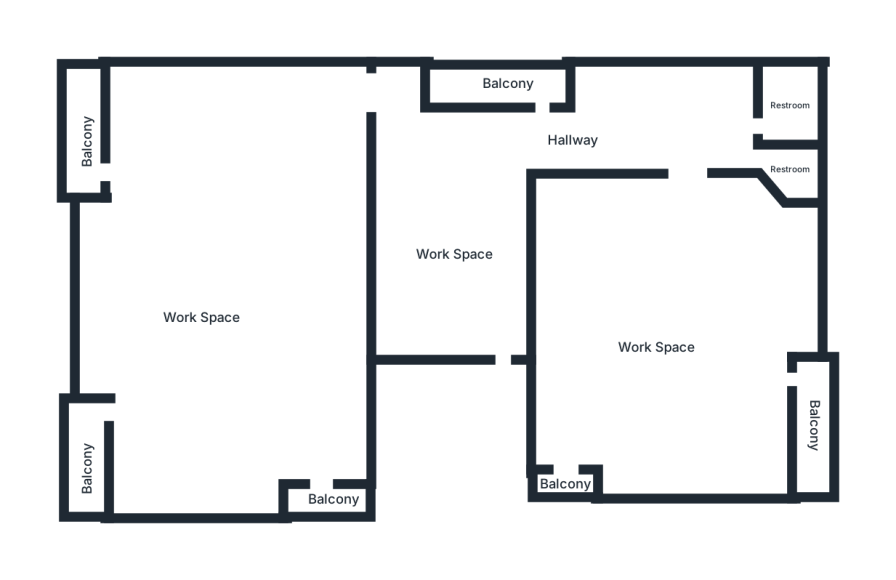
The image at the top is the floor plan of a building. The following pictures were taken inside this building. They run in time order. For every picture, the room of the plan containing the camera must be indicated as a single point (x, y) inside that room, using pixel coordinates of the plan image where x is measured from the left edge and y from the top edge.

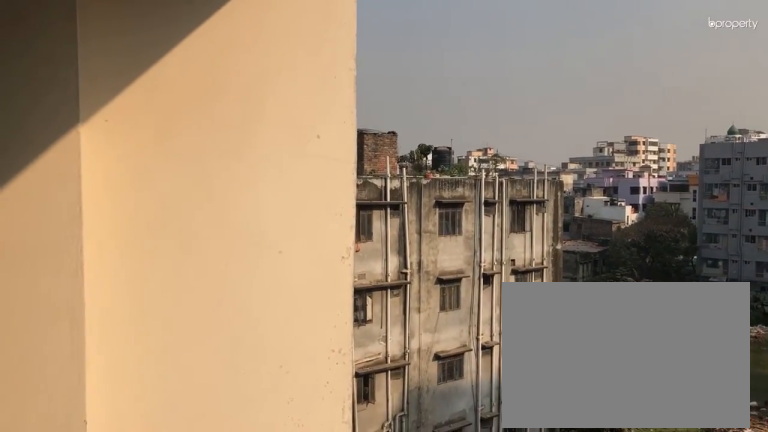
(332, 497)
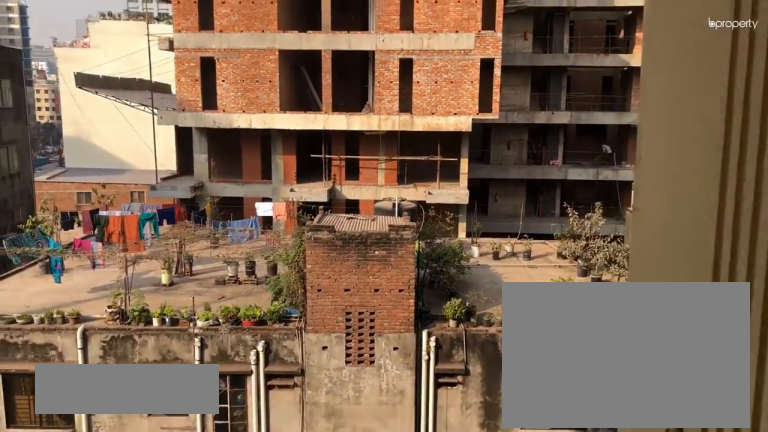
(514, 86)
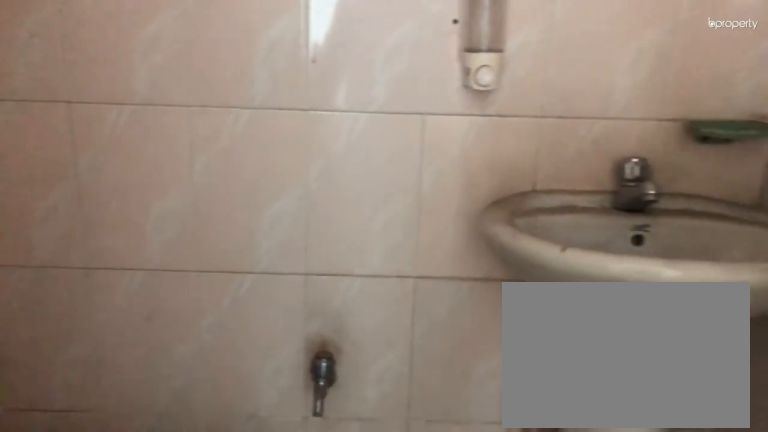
(792, 117)
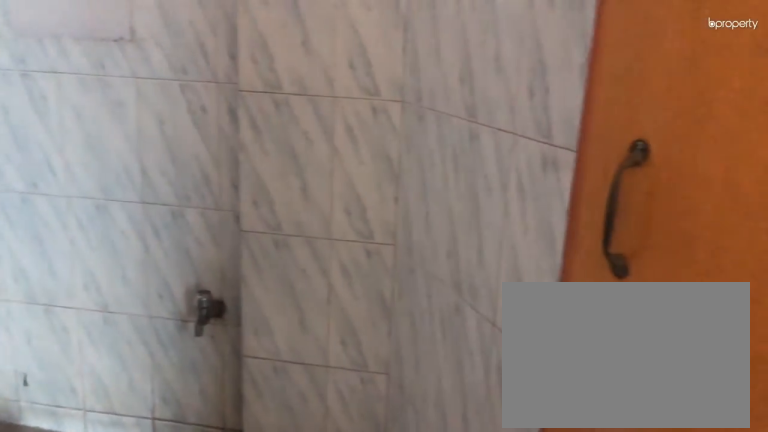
(794, 173)
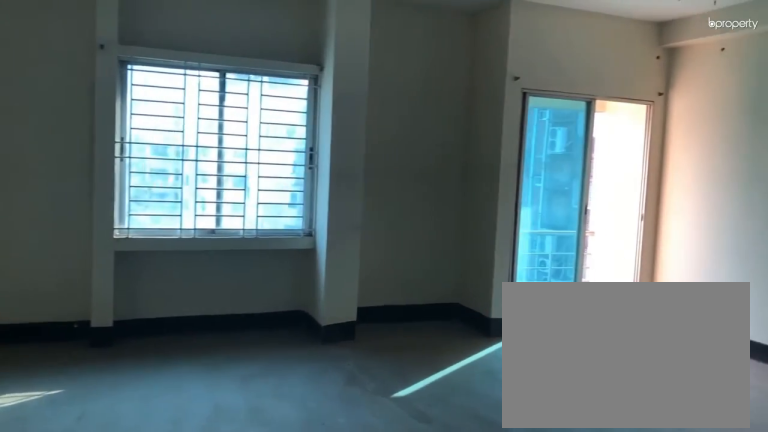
(657, 340)
